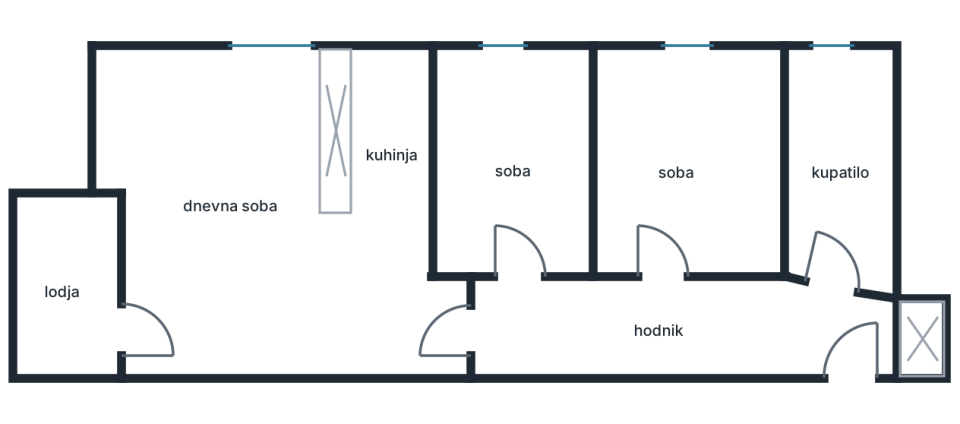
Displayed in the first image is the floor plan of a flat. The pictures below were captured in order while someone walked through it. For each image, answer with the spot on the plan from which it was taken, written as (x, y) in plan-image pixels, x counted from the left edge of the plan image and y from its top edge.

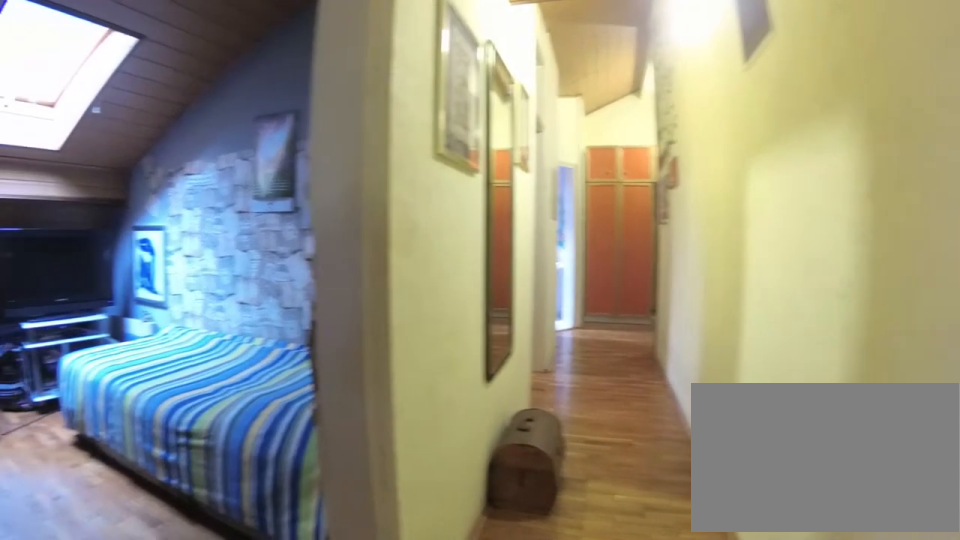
(474, 331)
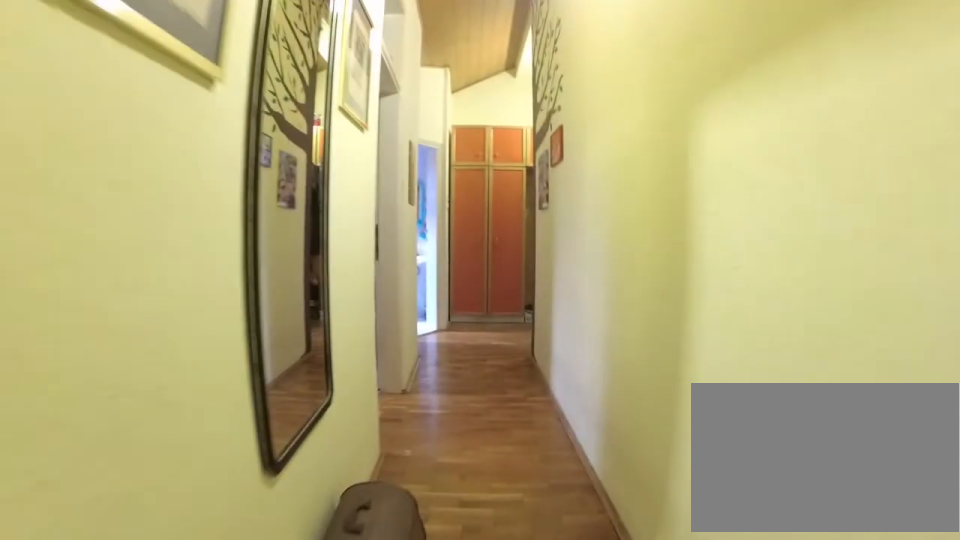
(534, 327)
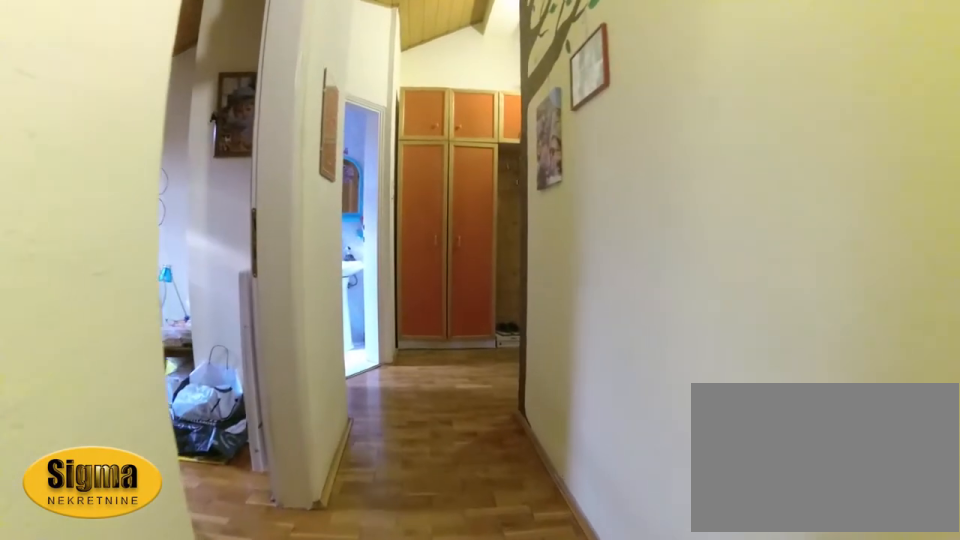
(597, 327)
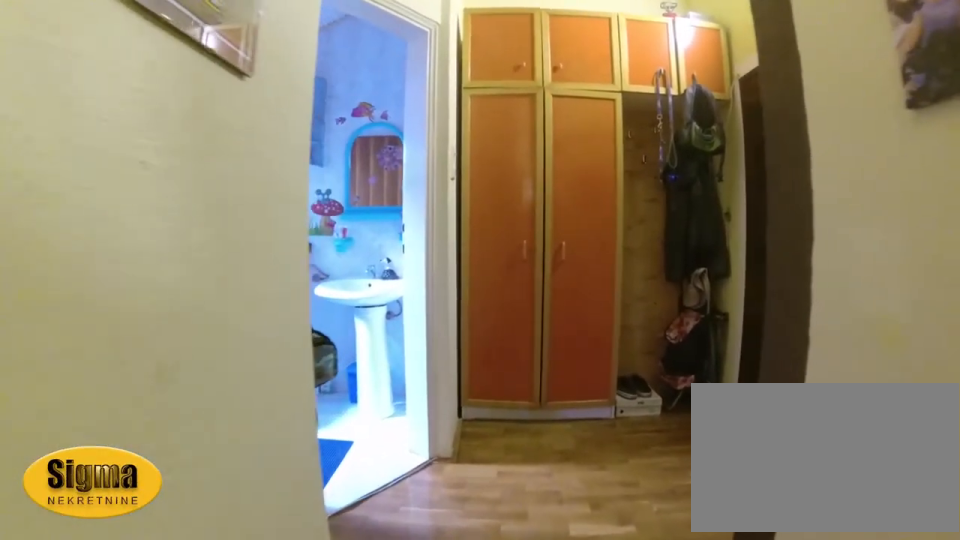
(691, 327)
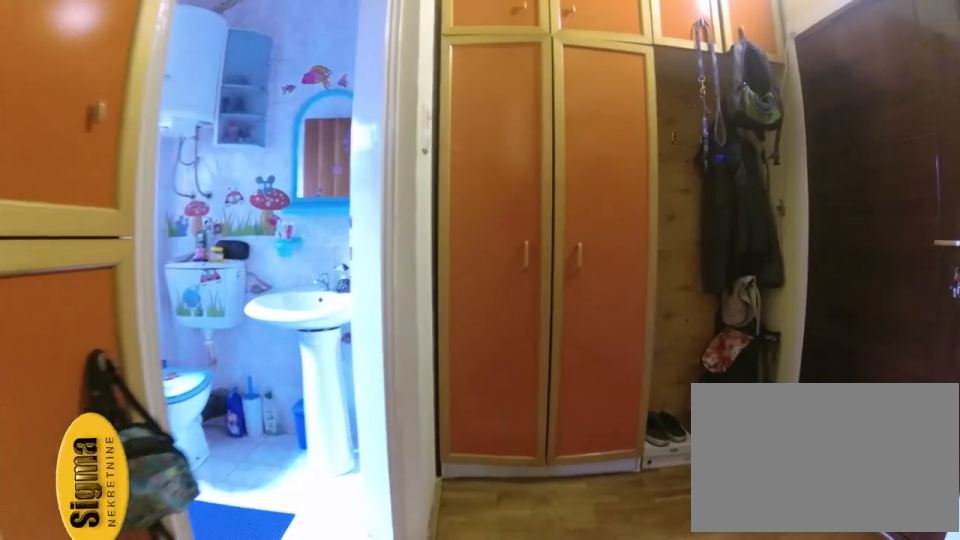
(750, 327)
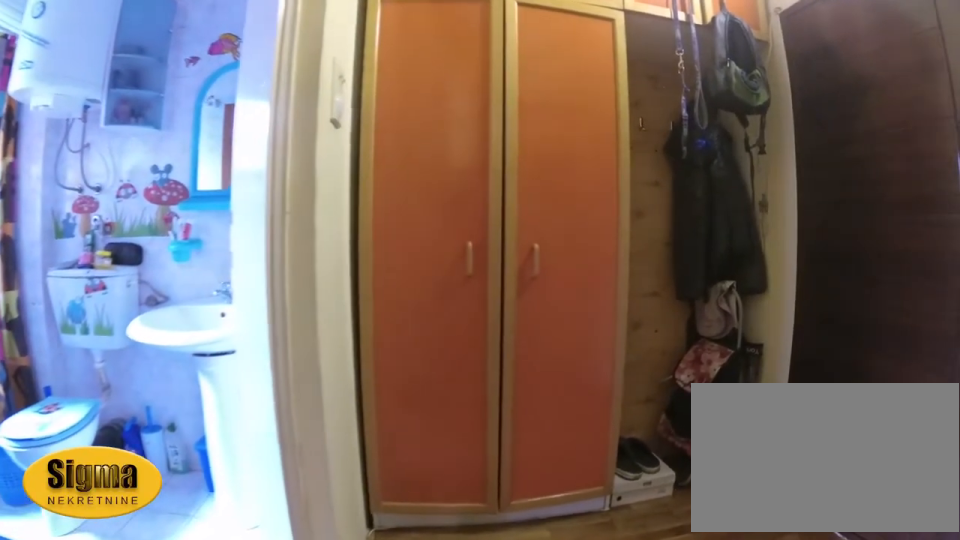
(770, 324)
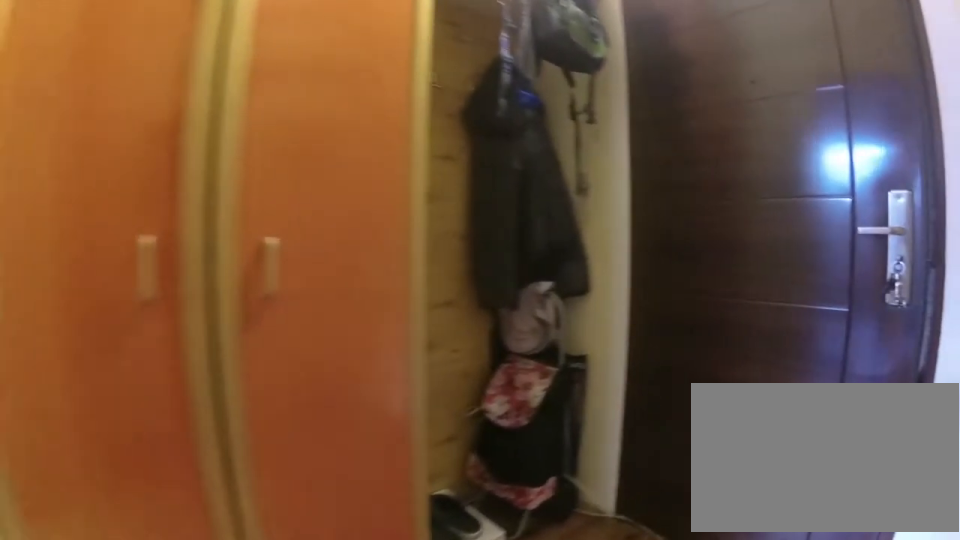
(797, 316)
